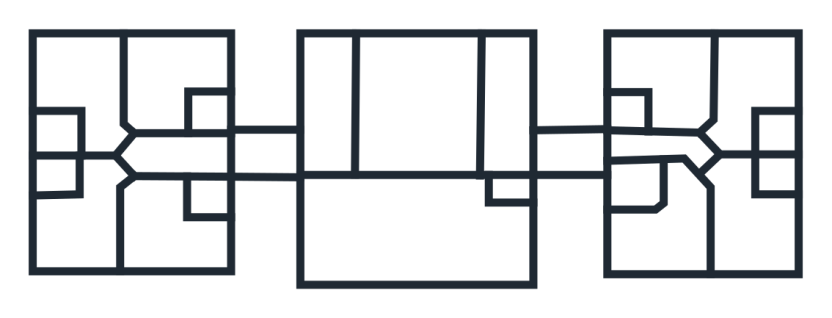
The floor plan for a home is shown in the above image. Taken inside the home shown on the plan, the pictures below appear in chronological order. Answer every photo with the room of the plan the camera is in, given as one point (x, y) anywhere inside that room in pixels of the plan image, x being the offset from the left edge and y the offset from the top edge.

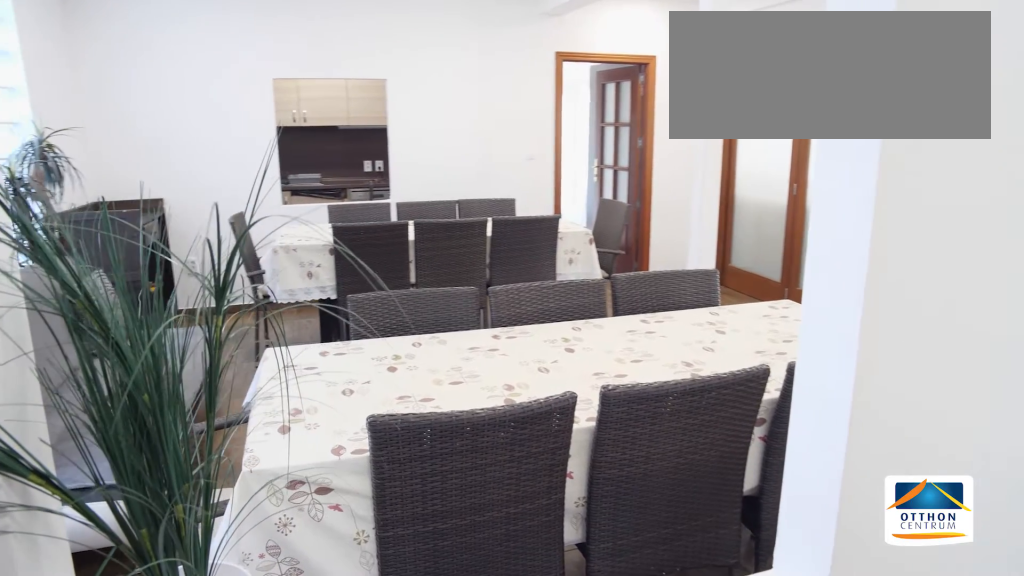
(360, 114)
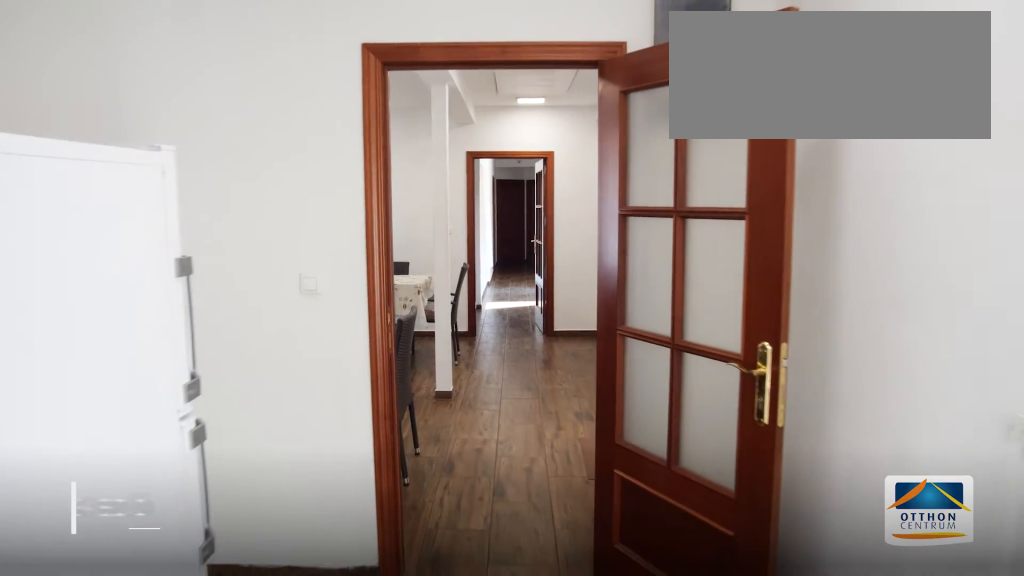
(314, 148)
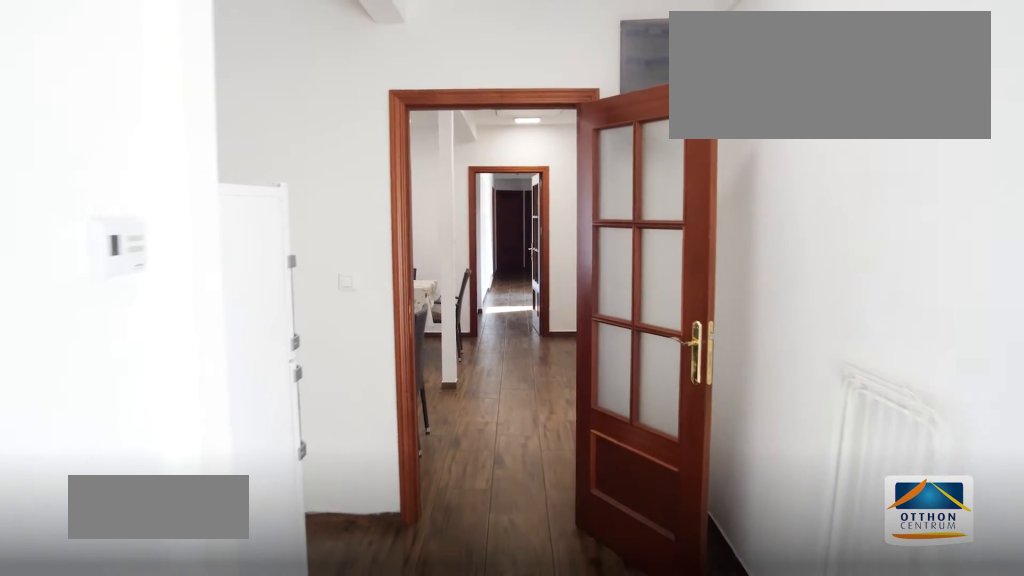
(279, 151)
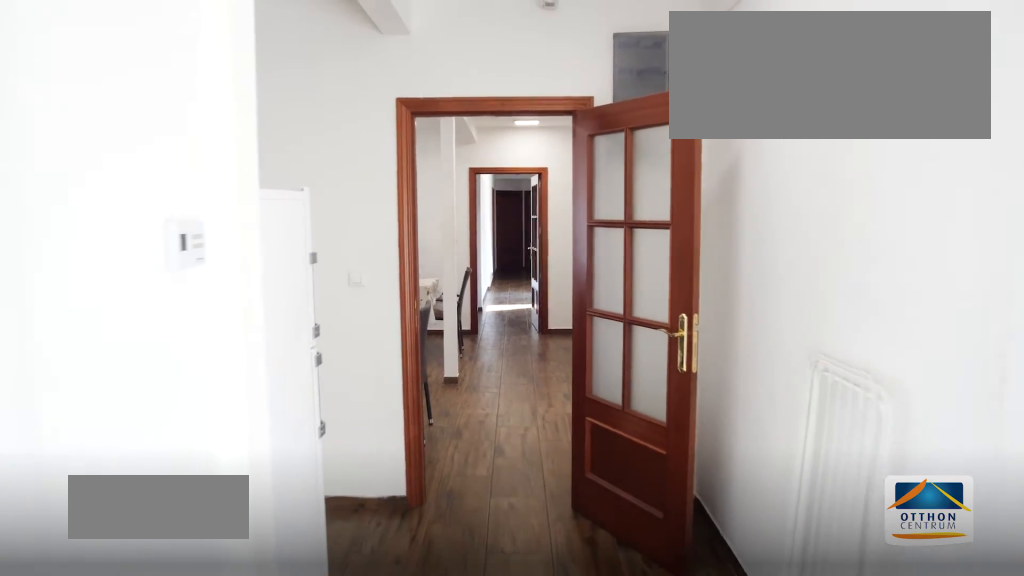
(268, 151)
